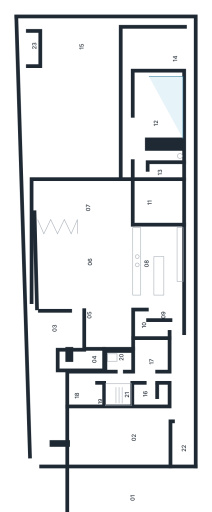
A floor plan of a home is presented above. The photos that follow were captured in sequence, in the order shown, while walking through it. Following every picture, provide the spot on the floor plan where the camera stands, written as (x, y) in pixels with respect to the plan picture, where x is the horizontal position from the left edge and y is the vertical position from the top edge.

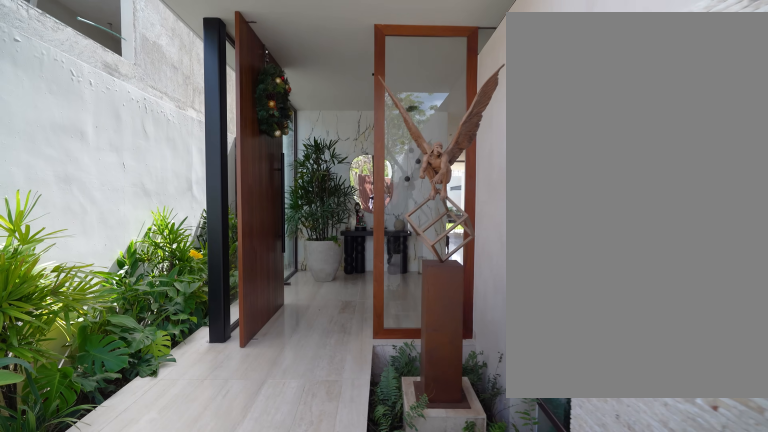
(48, 382)
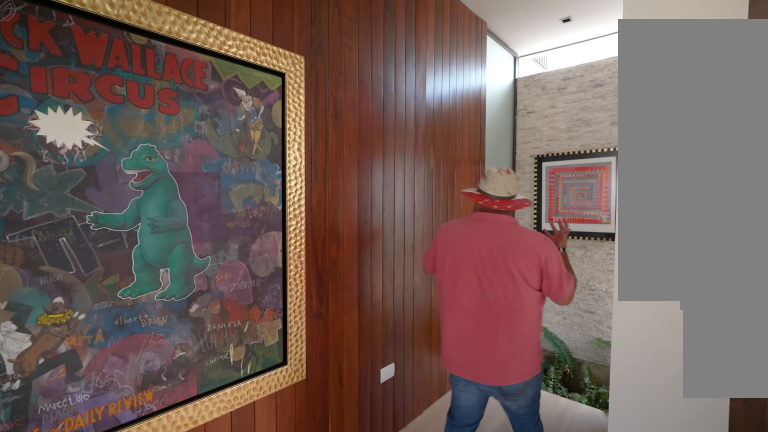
(79, 317)
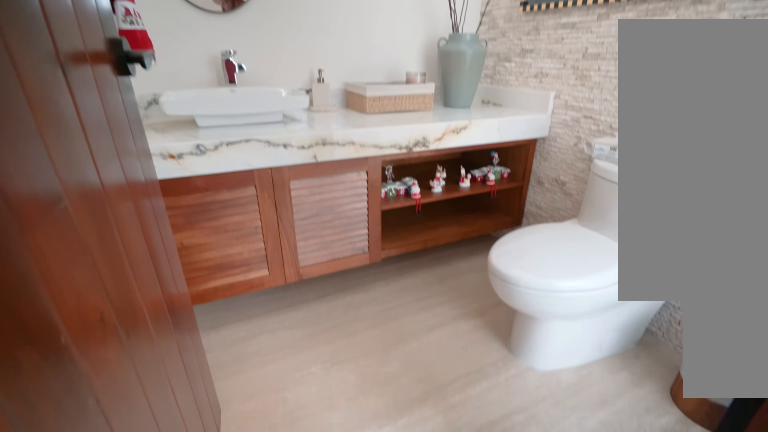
(78, 355)
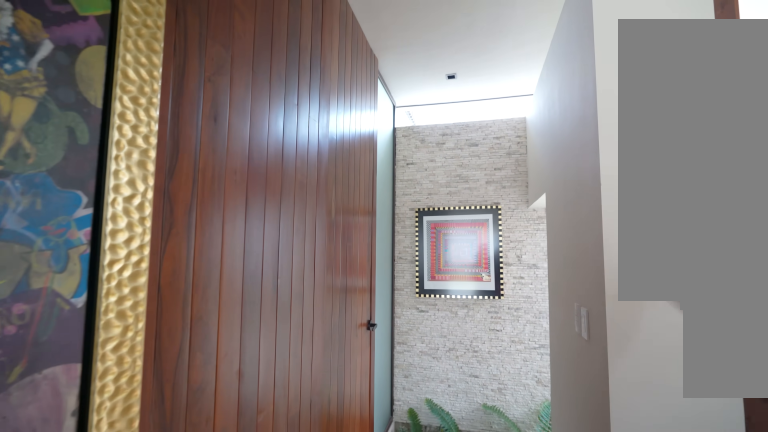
(67, 328)
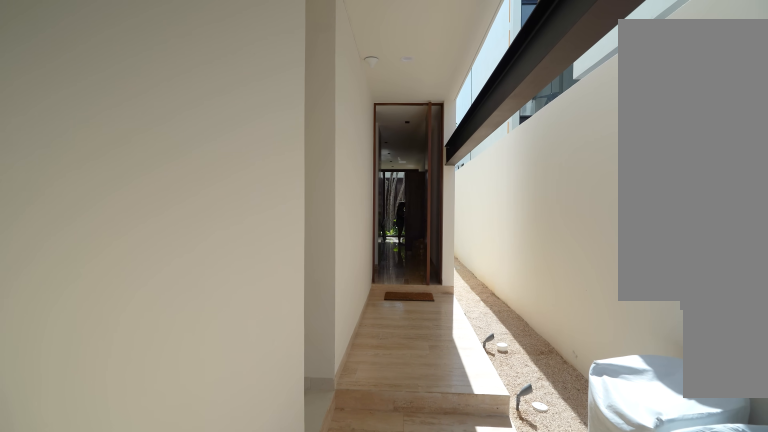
(177, 415)
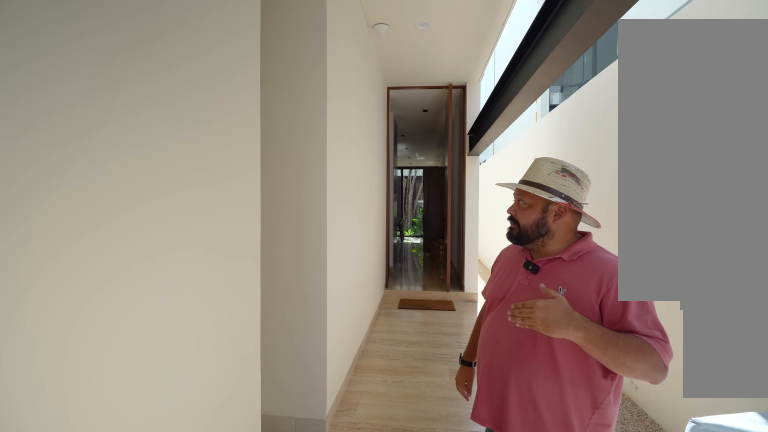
(178, 377)
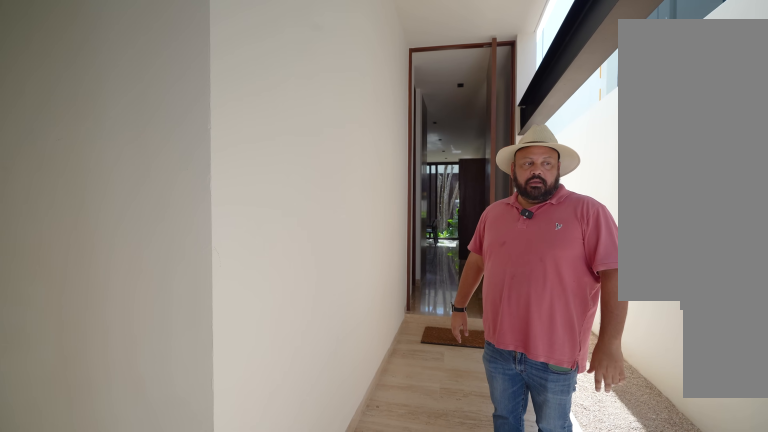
(176, 375)
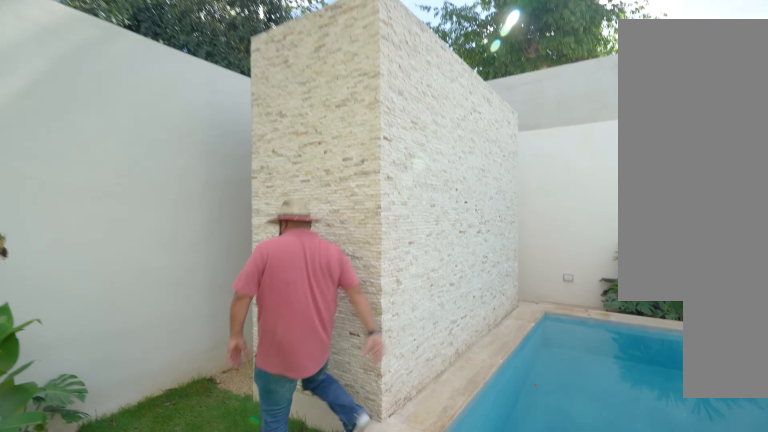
(49, 67)
